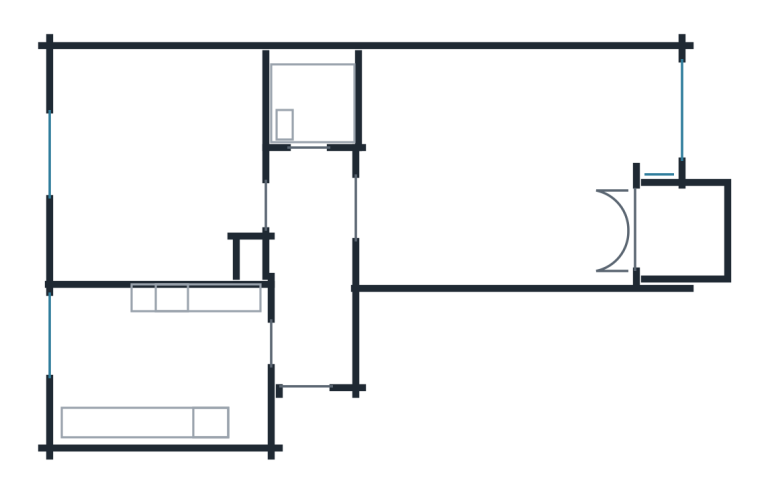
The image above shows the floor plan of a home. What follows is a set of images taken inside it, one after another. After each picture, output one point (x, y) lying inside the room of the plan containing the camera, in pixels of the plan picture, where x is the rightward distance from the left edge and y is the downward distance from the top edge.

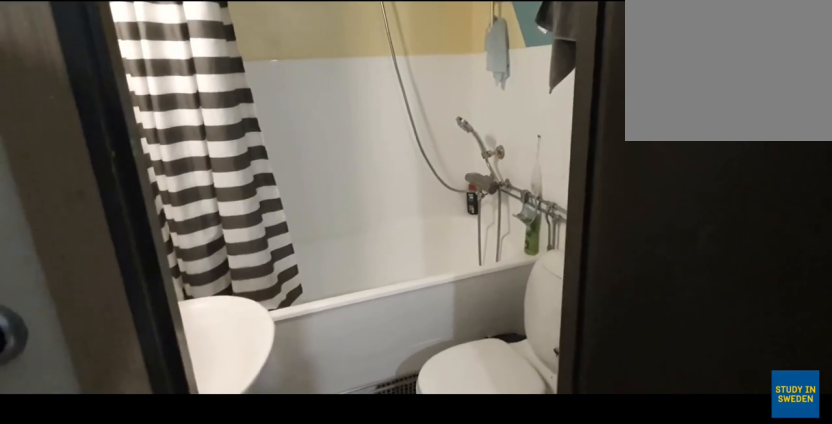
(312, 105)
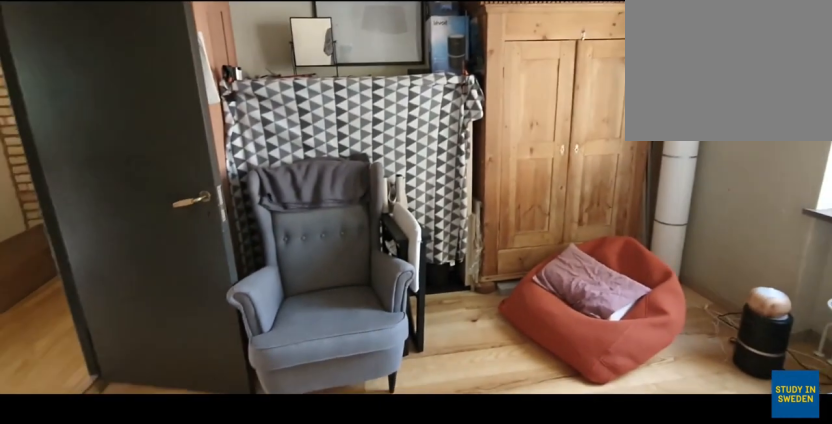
(158, 153)
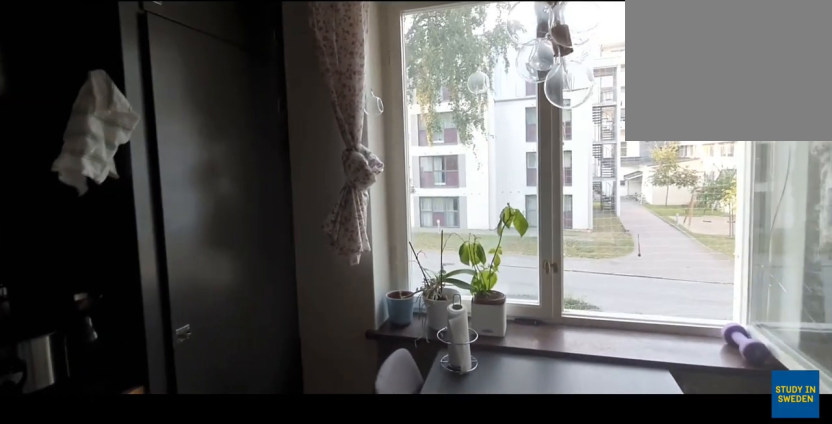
(162, 366)
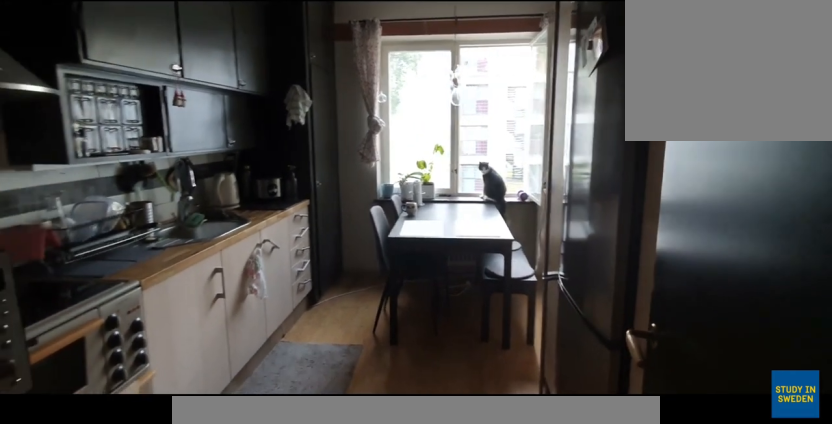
(162, 366)
